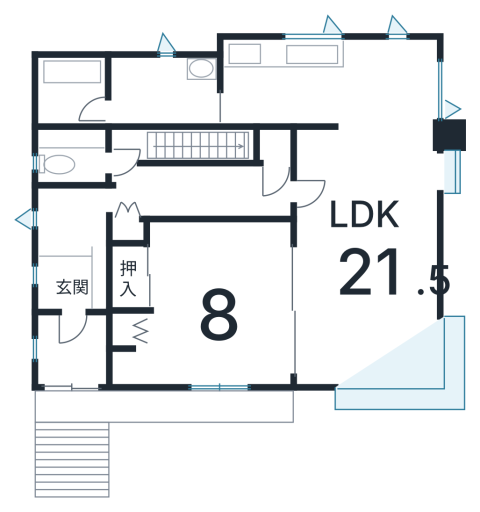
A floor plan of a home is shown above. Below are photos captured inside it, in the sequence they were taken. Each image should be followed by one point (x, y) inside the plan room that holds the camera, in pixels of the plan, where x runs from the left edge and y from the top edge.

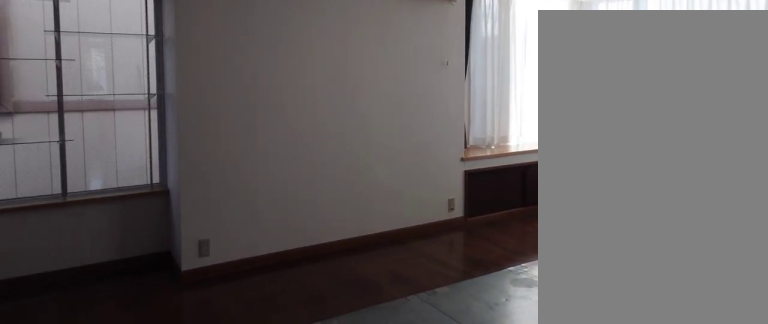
(371, 269)
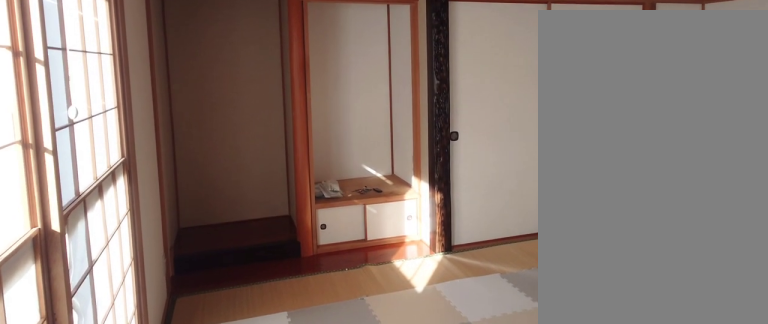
(228, 304)
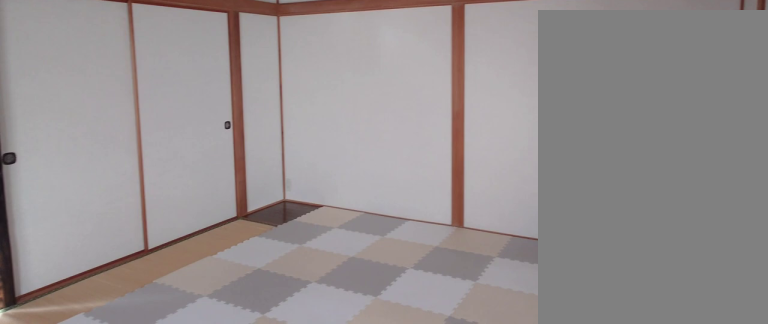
(228, 304)
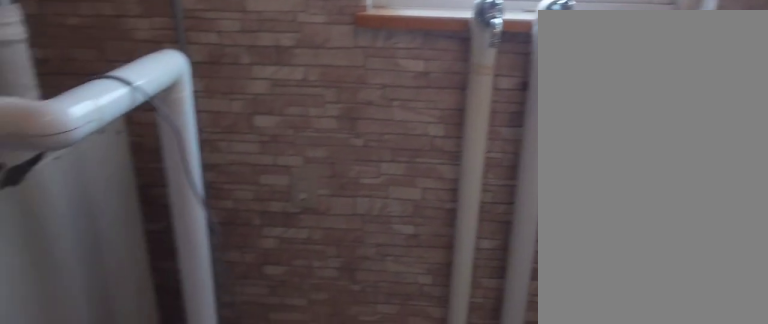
(174, 77)
